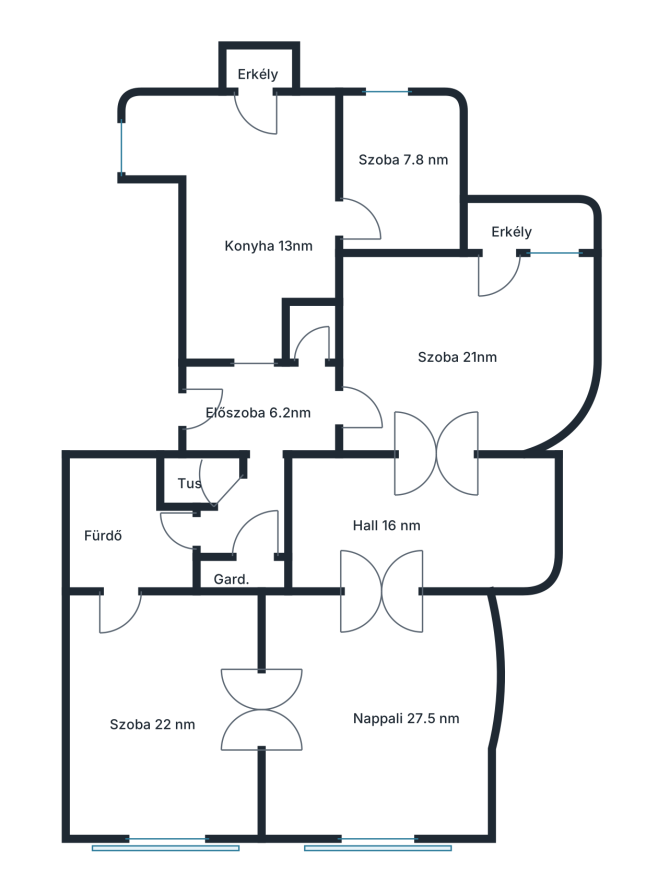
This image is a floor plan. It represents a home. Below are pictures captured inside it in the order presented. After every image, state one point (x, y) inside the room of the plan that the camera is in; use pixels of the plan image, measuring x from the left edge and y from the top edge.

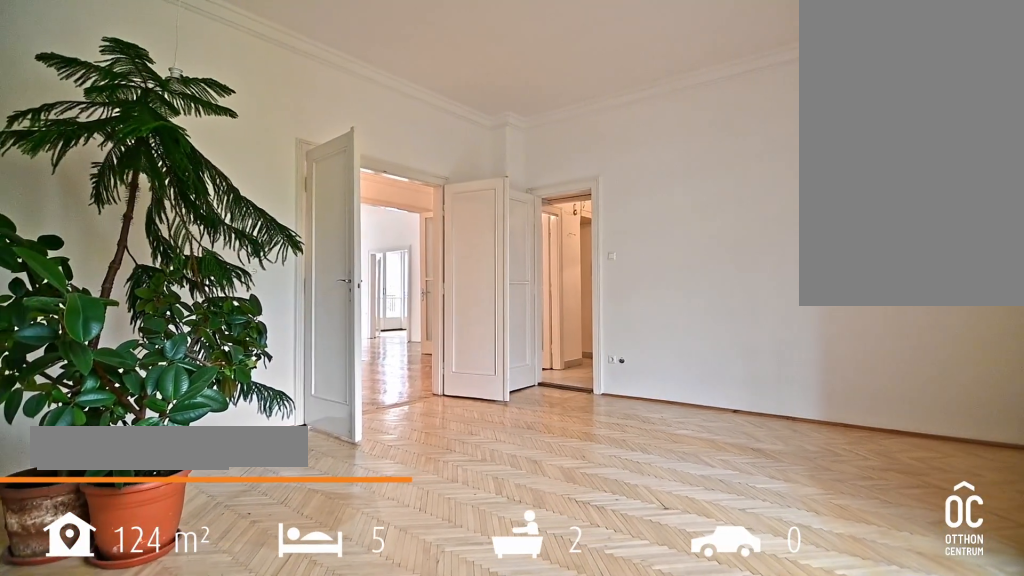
(454, 352)
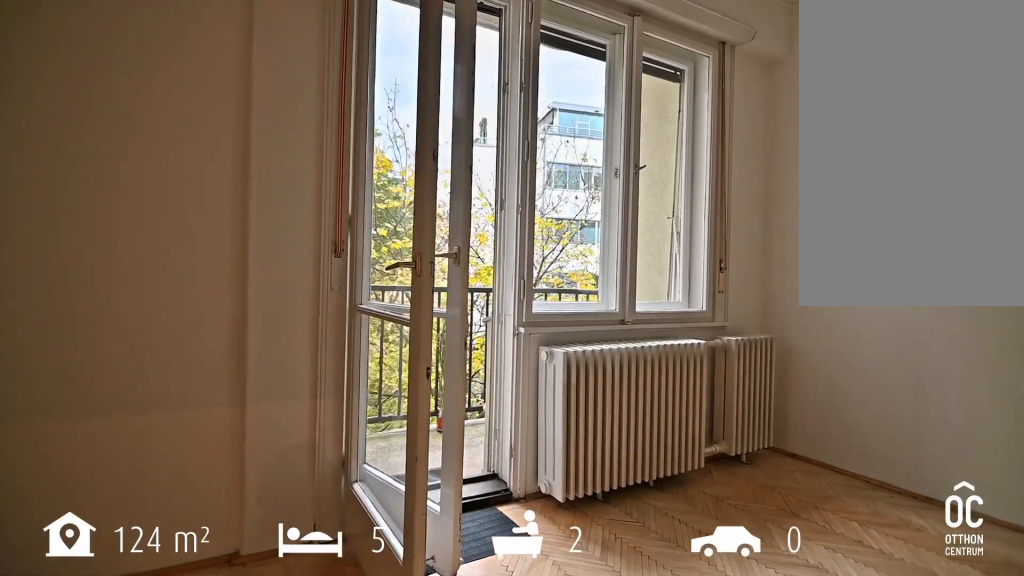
(454, 352)
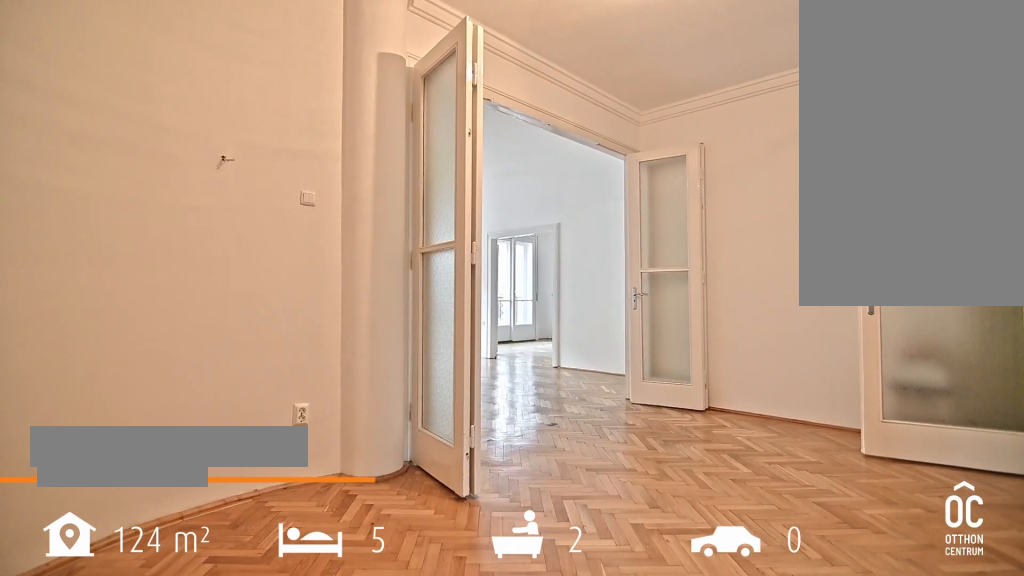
(403, 529)
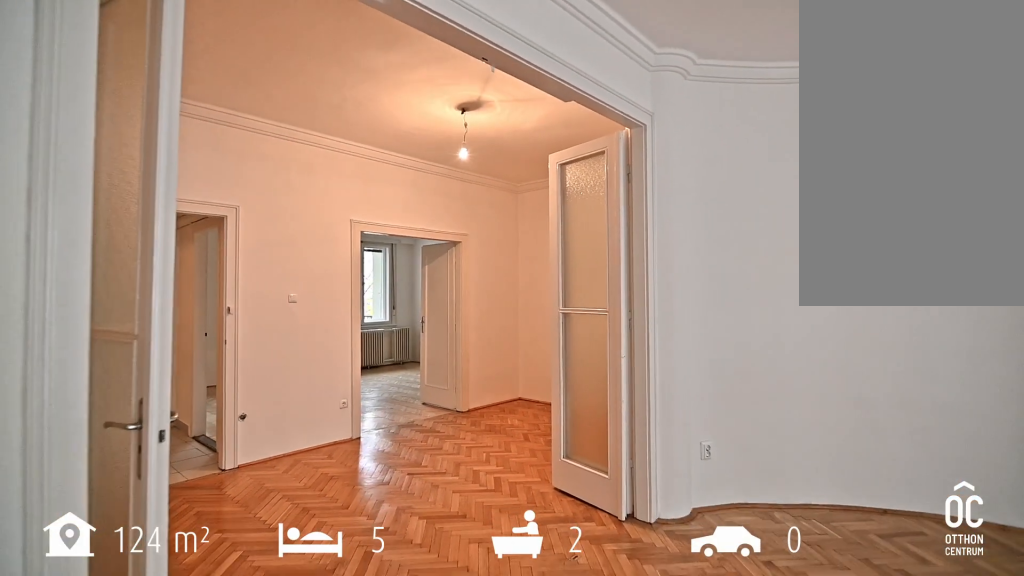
(377, 712)
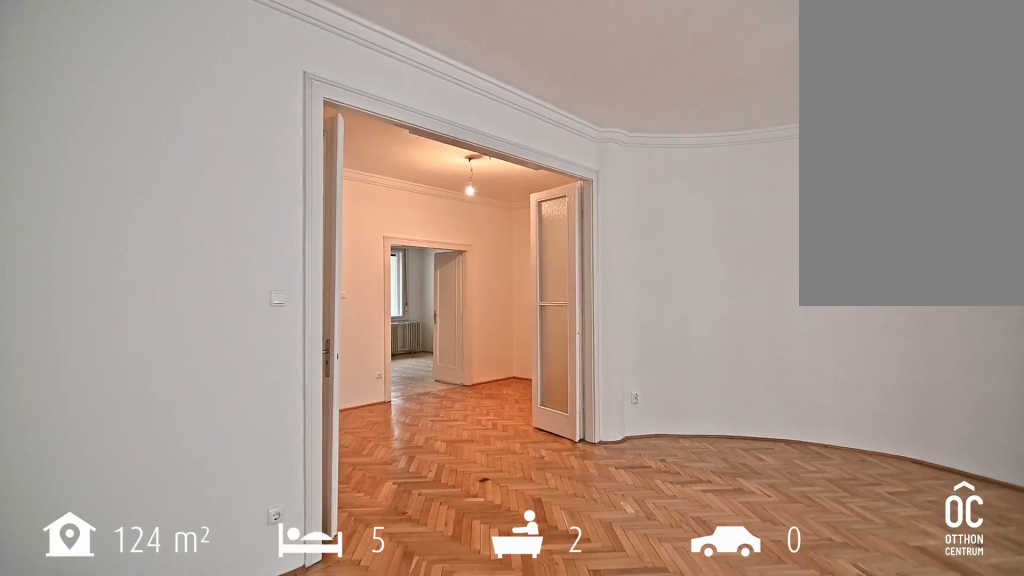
(377, 712)
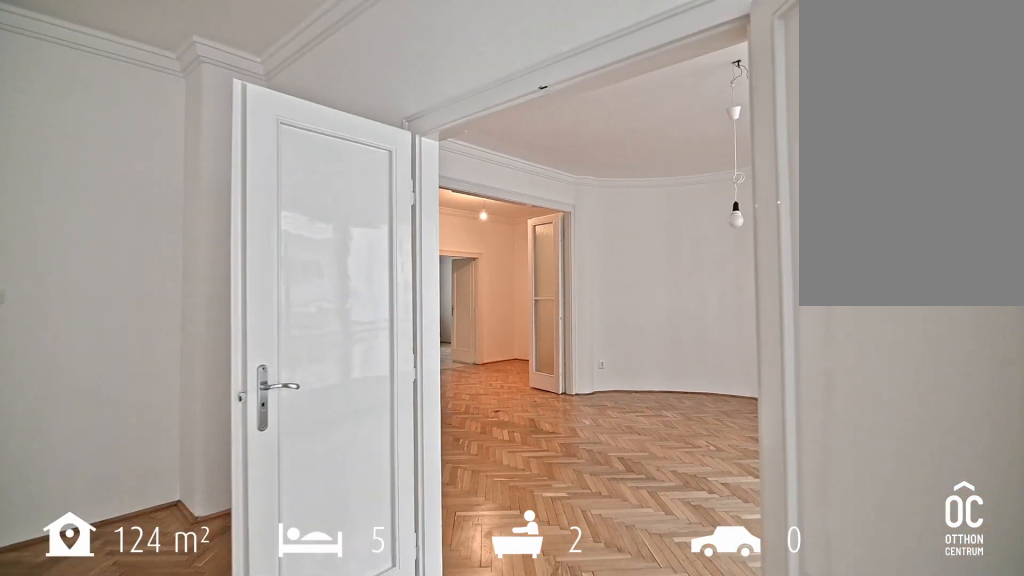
(162, 712)
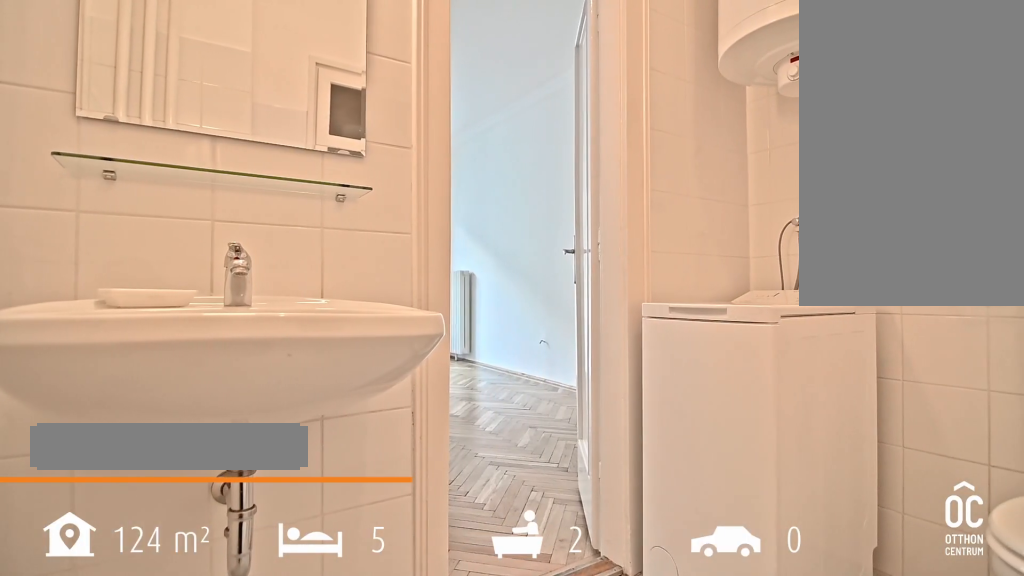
(124, 531)
